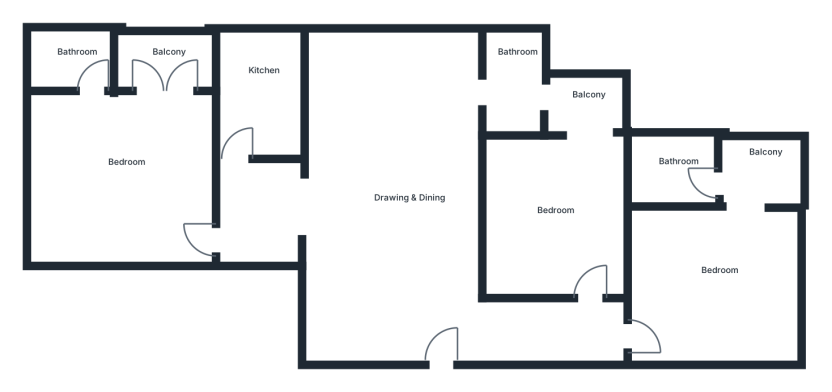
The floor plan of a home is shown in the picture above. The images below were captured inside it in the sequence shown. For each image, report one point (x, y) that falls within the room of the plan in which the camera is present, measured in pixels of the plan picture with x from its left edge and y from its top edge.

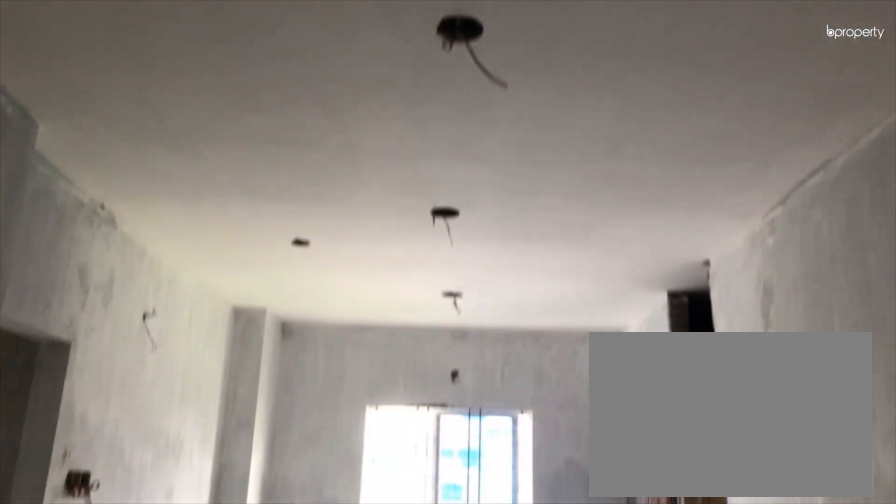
(393, 202)
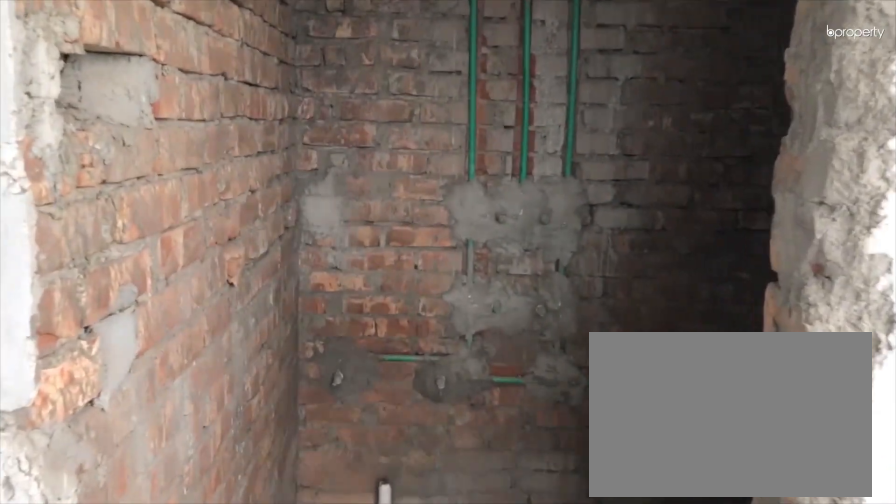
(682, 161)
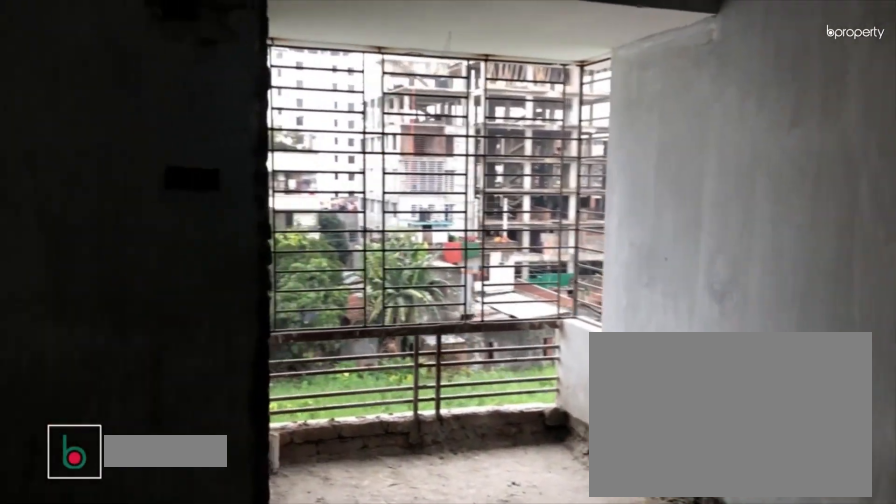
(541, 214)
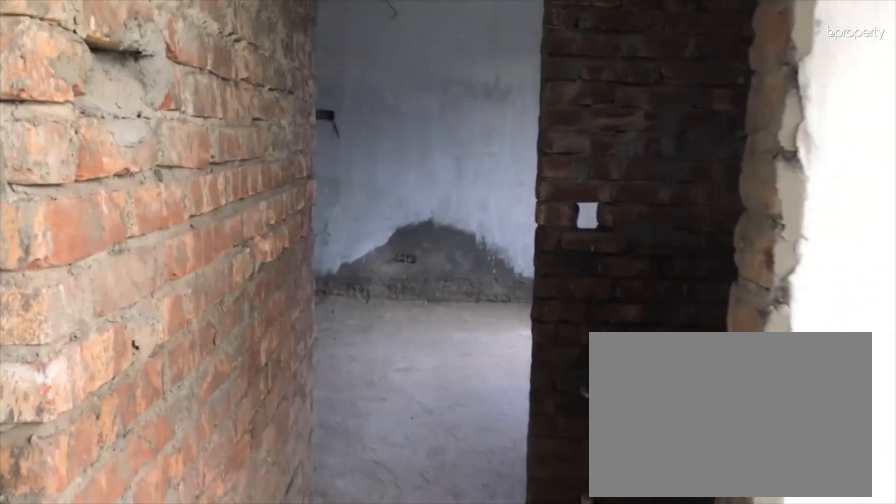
(522, 92)
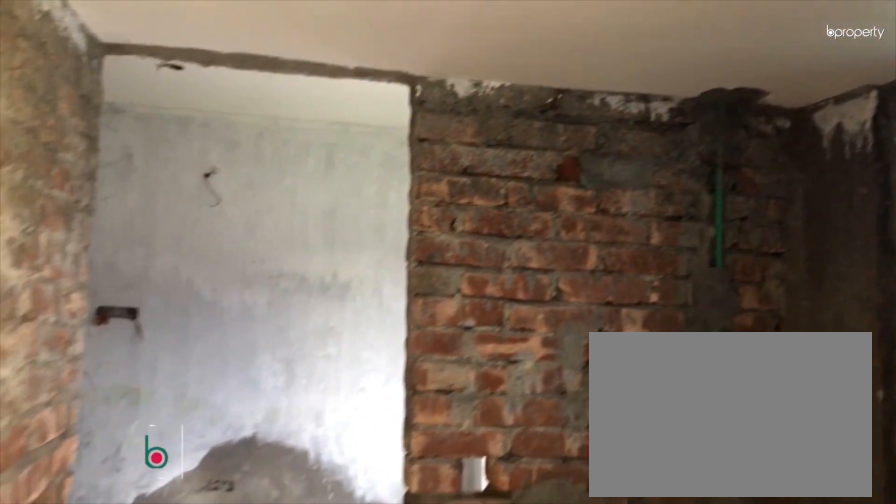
(522, 92)
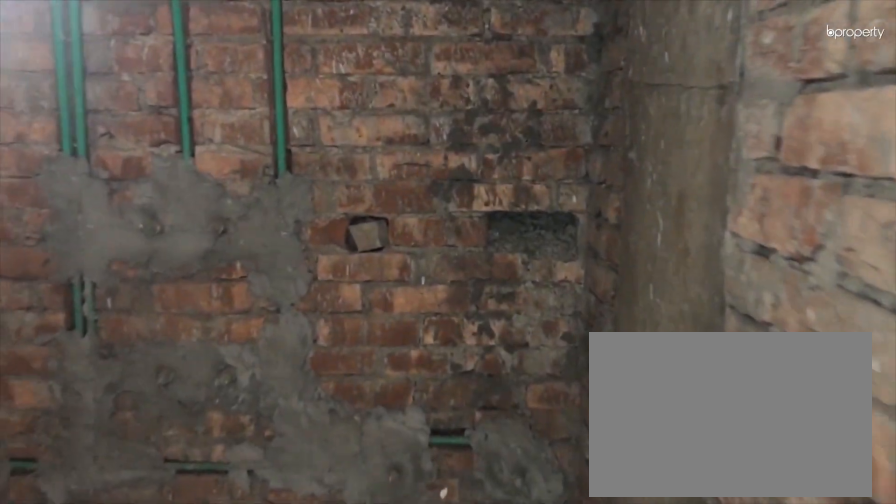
(81, 58)
